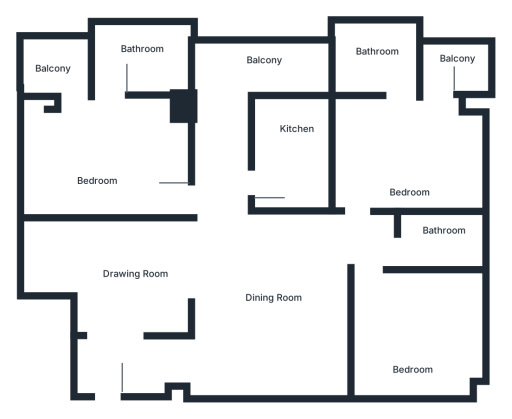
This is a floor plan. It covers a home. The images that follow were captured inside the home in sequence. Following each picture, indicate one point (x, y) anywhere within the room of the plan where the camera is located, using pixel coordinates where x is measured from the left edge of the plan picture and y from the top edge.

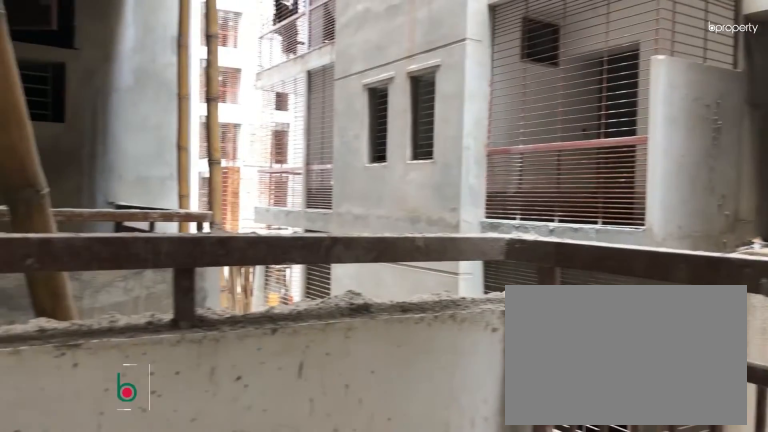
(56, 70)
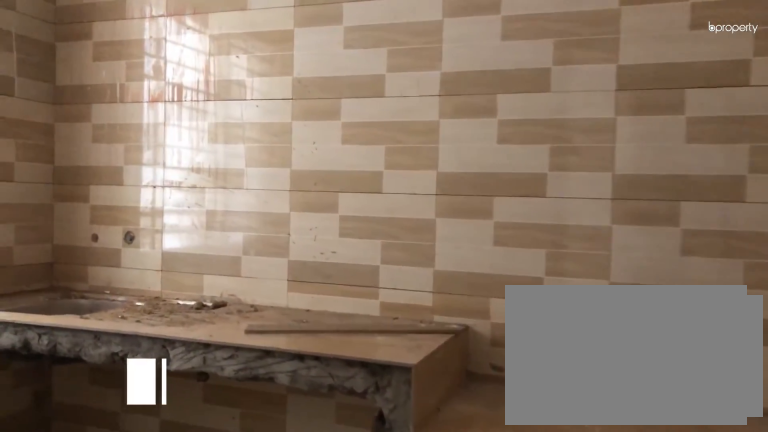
(293, 142)
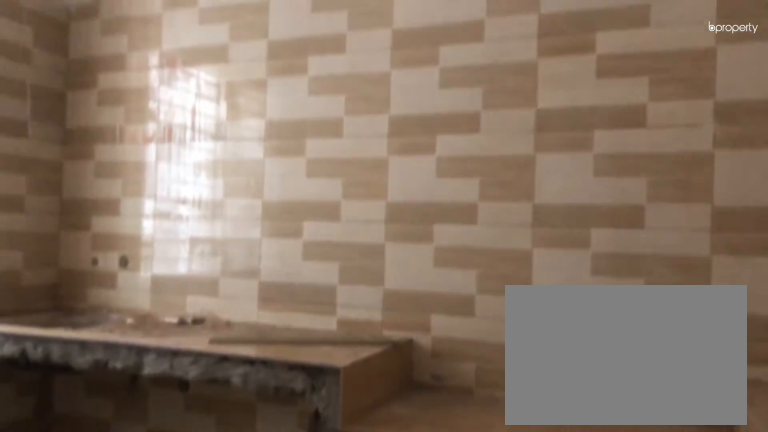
(294, 139)
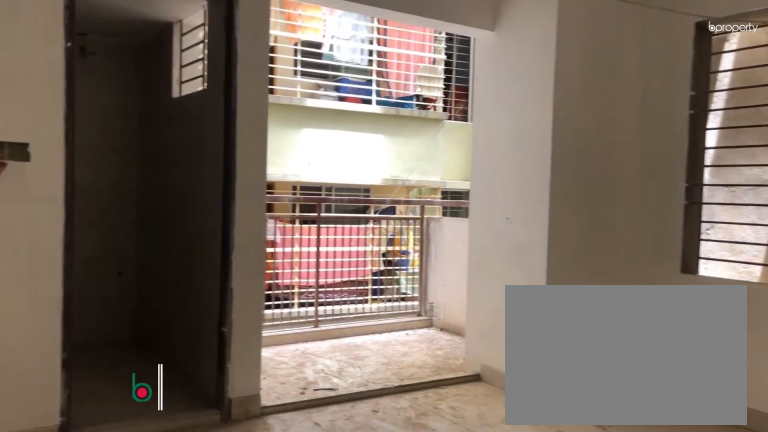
(401, 163)
